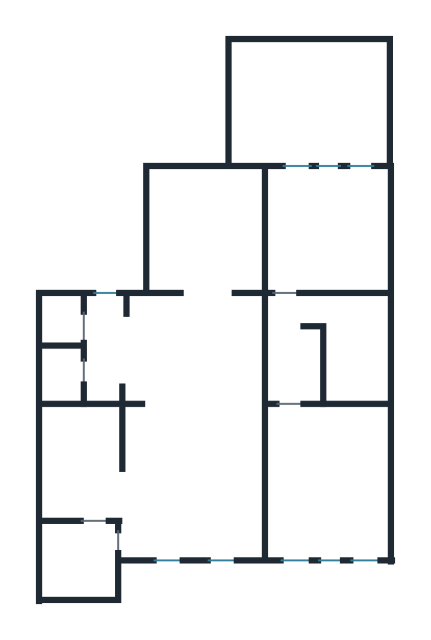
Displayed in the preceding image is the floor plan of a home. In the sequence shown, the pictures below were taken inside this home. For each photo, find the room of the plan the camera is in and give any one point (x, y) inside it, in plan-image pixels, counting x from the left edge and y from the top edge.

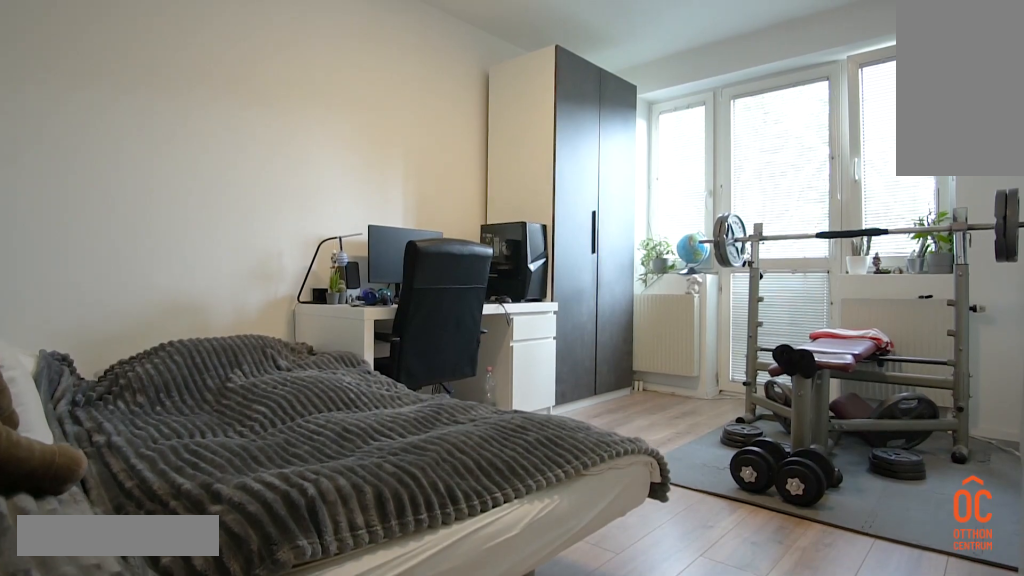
(344, 482)
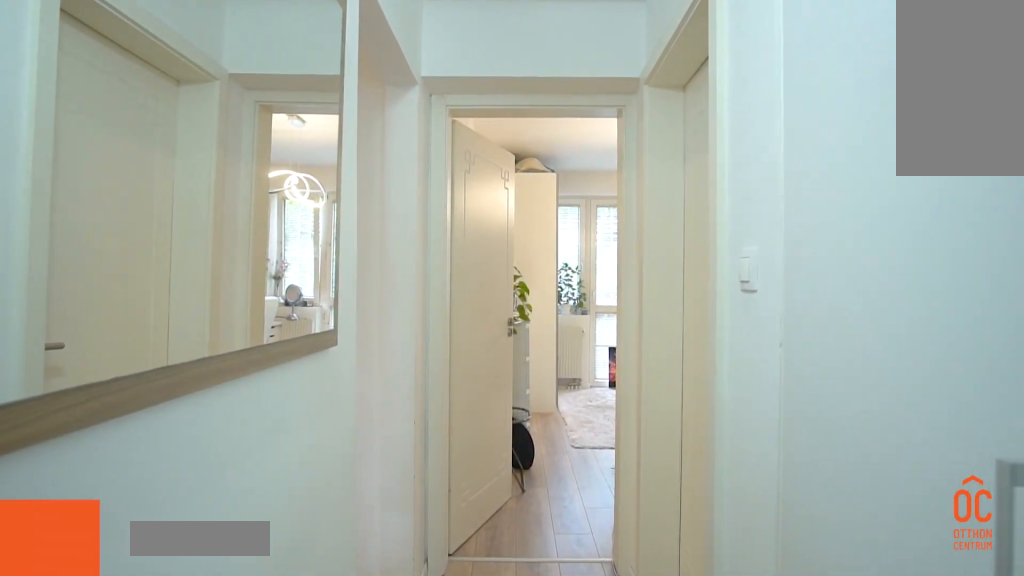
(284, 359)
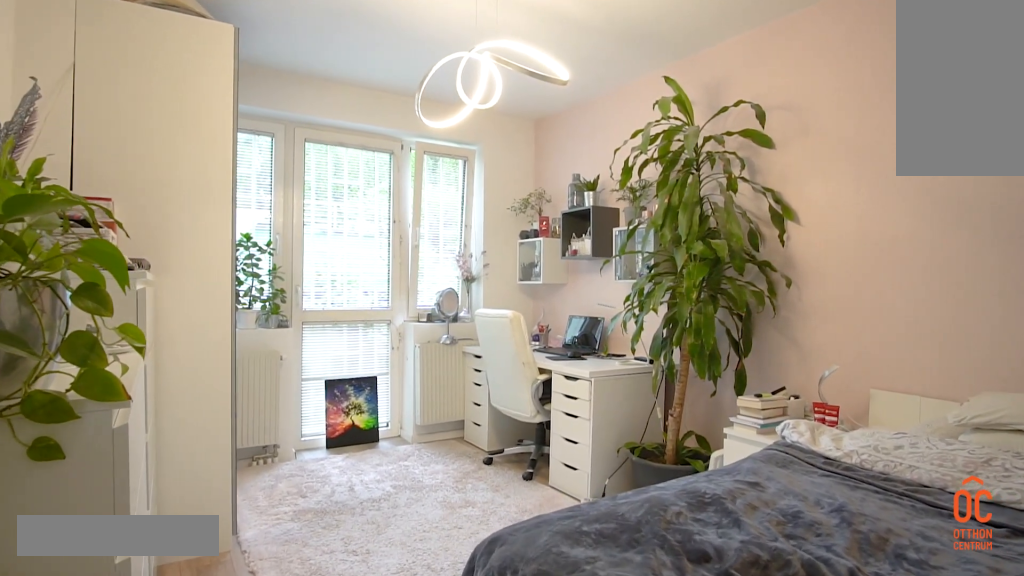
(338, 228)
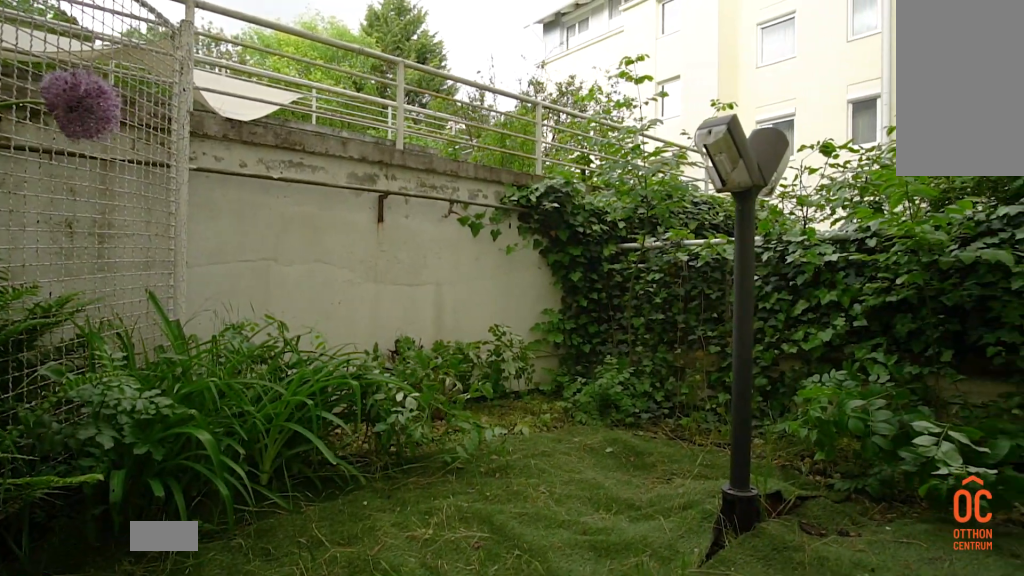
(315, 98)
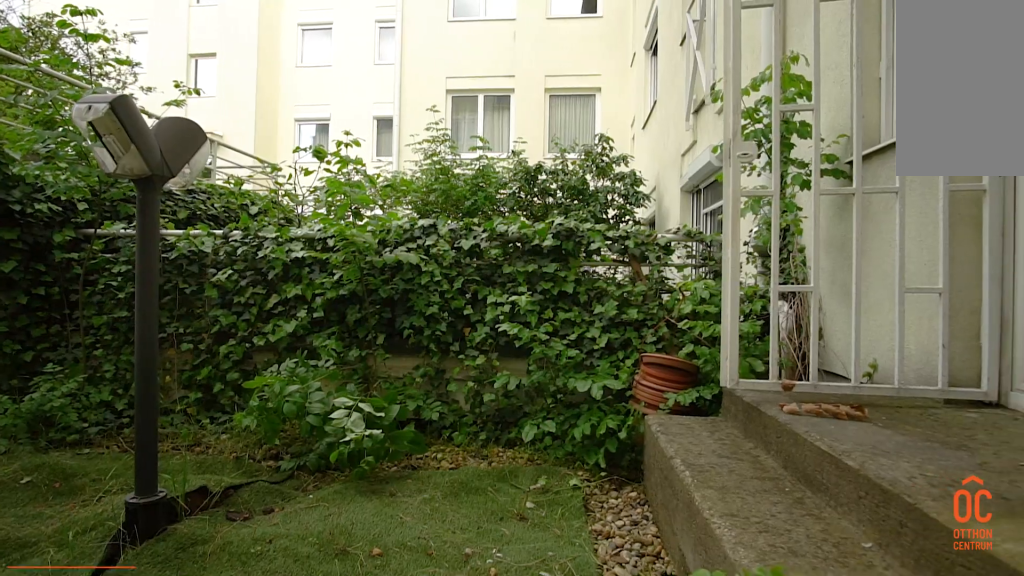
(316, 99)
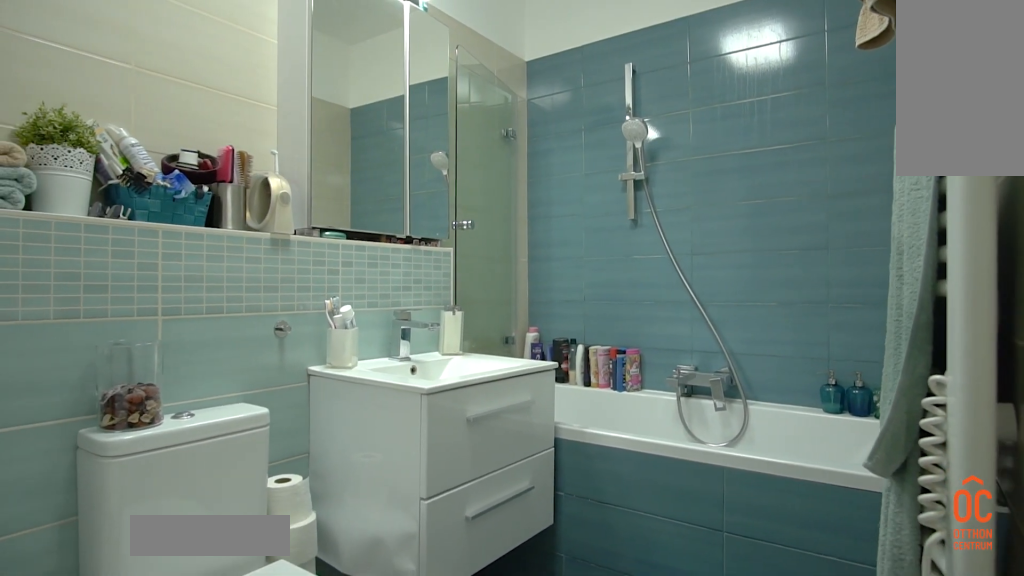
(362, 347)
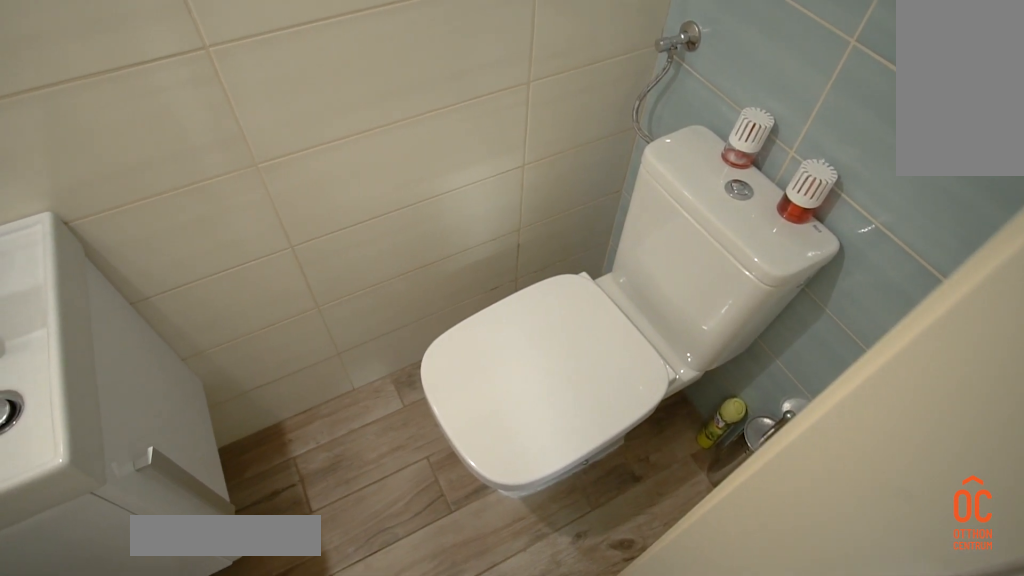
(64, 316)
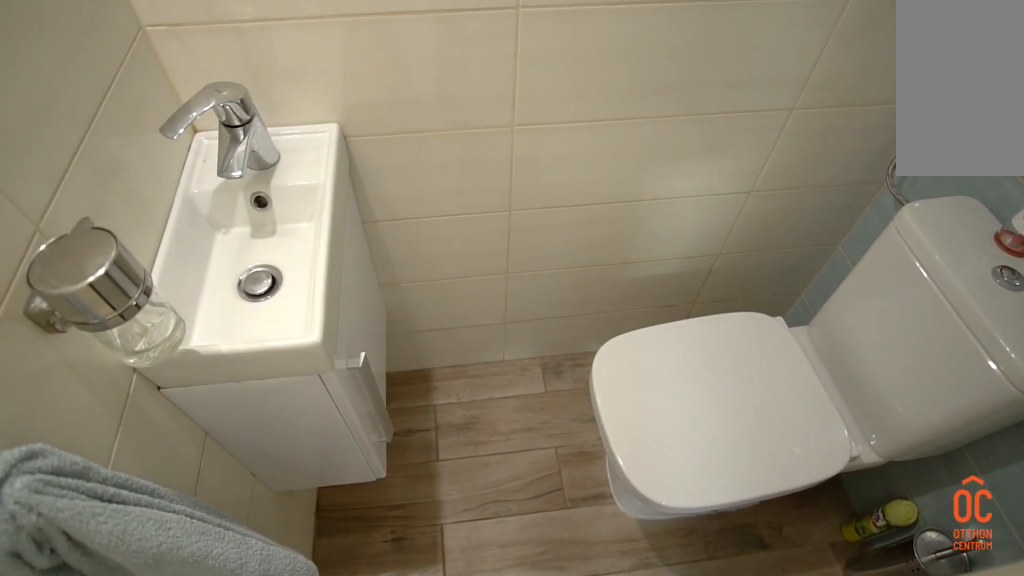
(64, 316)
